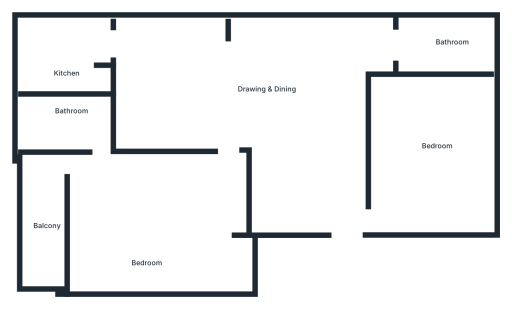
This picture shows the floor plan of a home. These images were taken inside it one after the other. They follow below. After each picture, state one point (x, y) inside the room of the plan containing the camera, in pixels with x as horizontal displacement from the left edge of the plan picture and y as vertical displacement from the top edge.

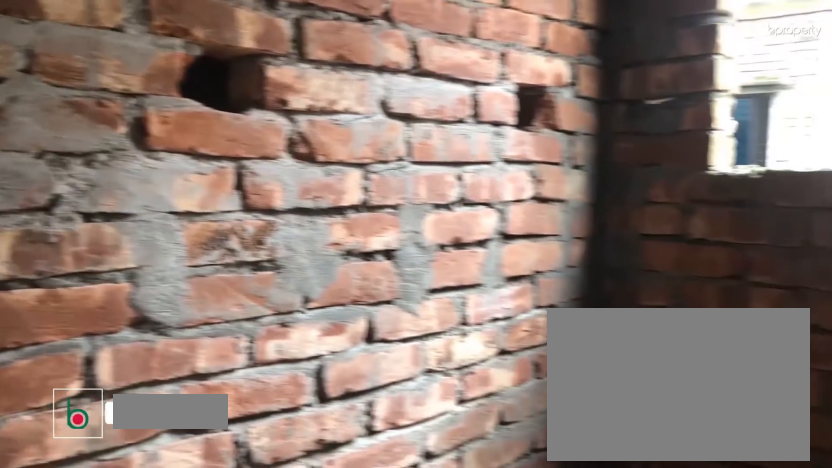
(69, 68)
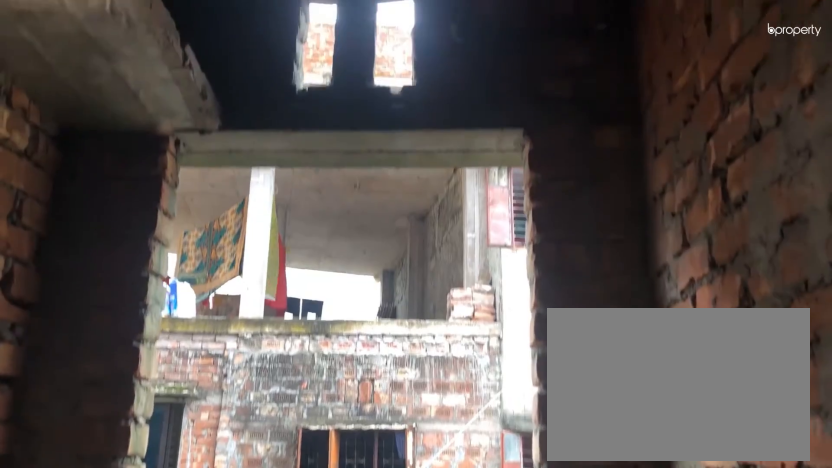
(69, 68)
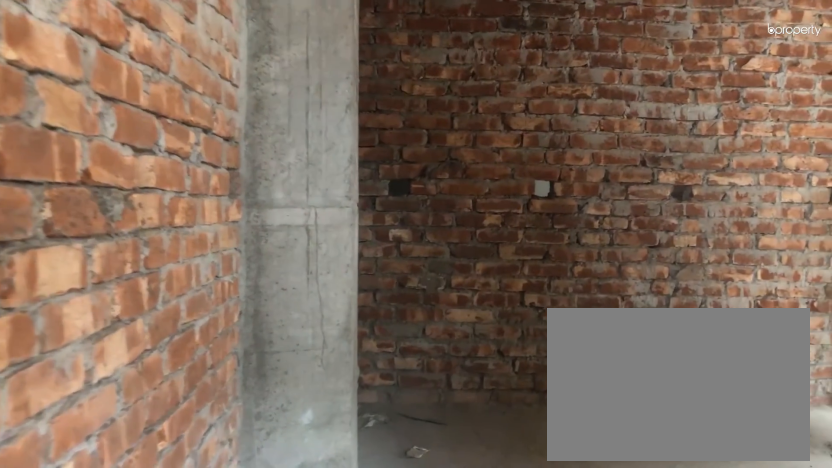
(232, 138)
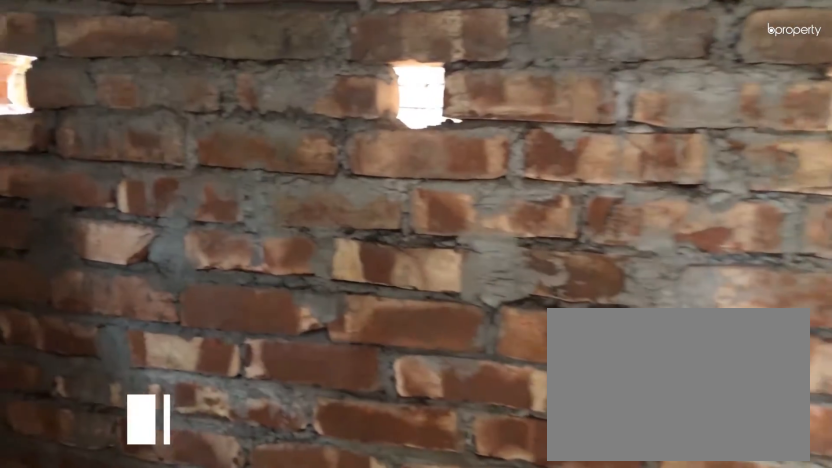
(67, 117)
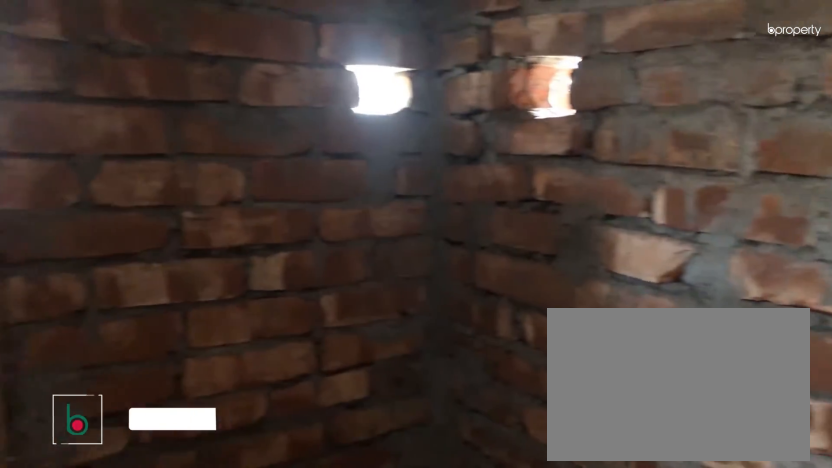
(67, 117)
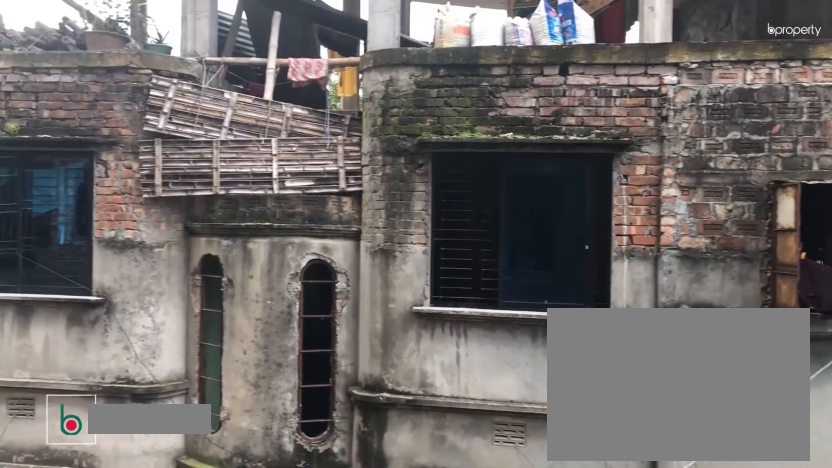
(45, 205)
